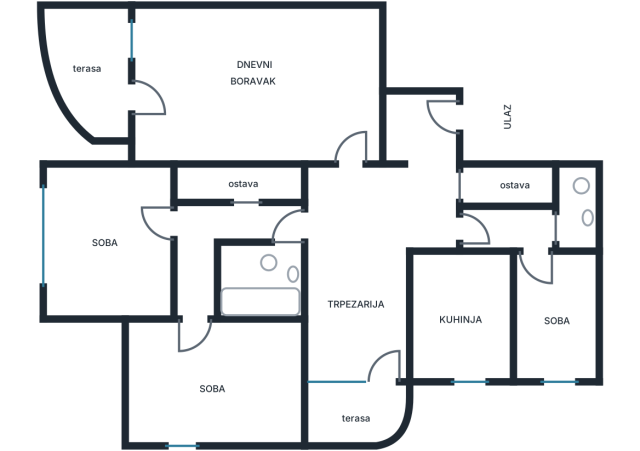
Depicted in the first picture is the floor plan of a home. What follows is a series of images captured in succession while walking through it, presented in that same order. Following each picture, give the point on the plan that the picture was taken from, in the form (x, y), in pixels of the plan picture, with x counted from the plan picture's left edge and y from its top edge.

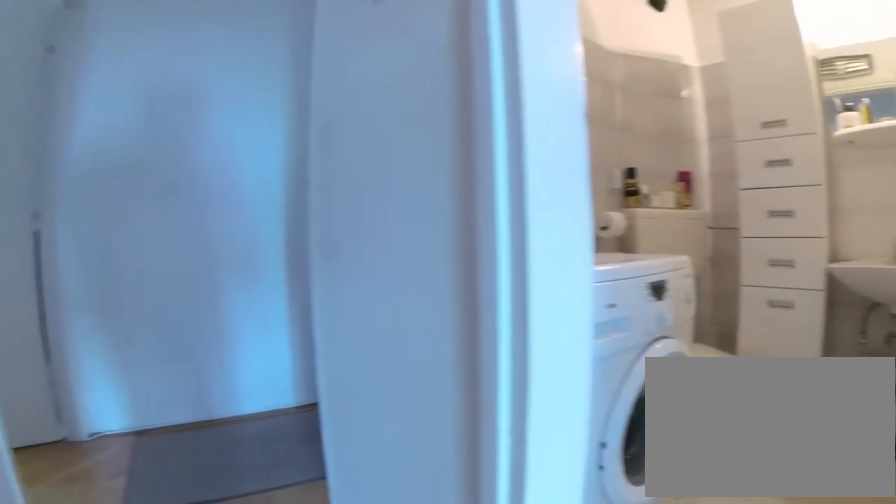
(194, 301)
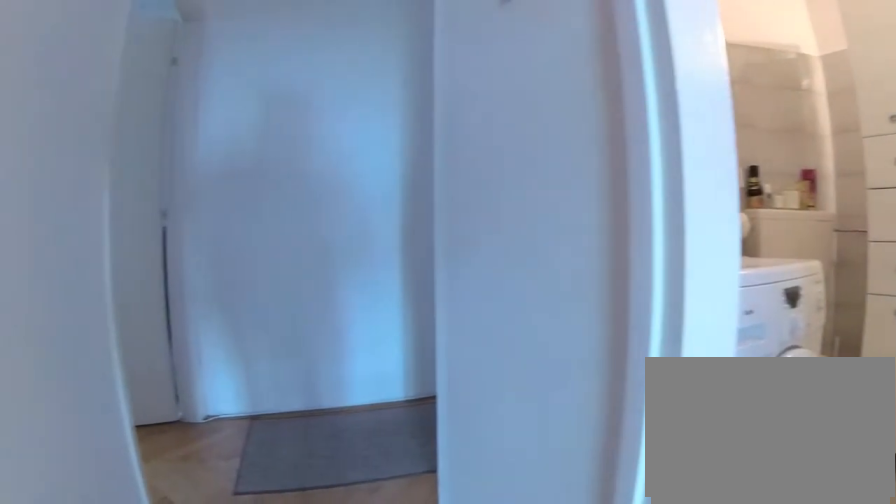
(193, 303)
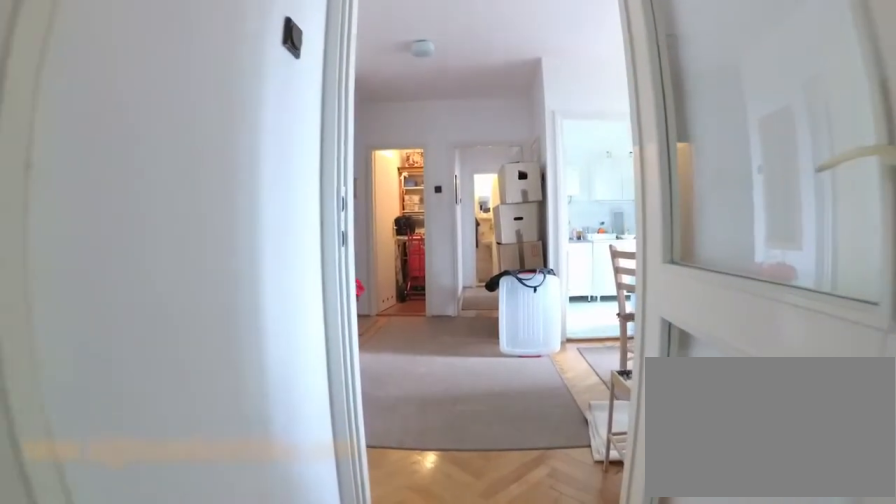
(223, 225)
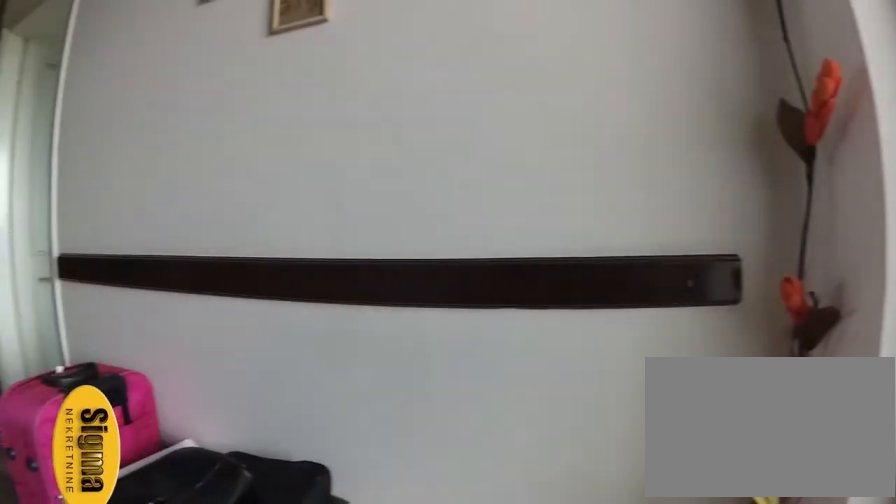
(354, 348)
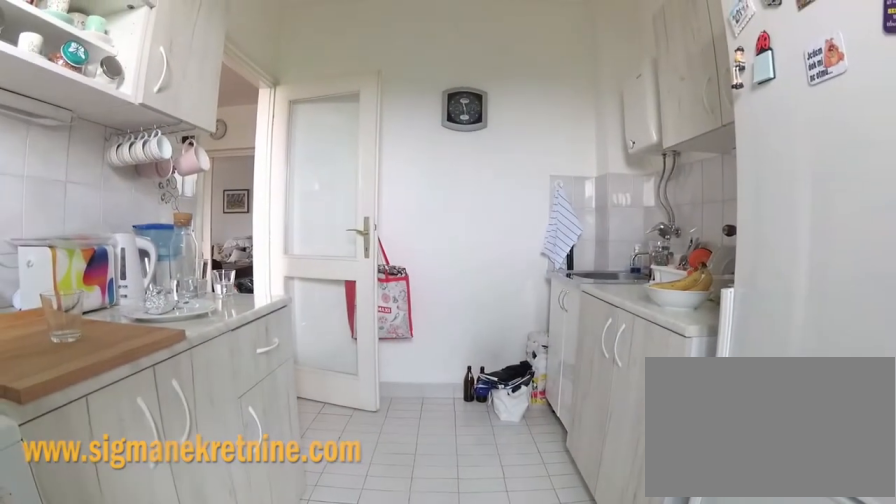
(457, 382)
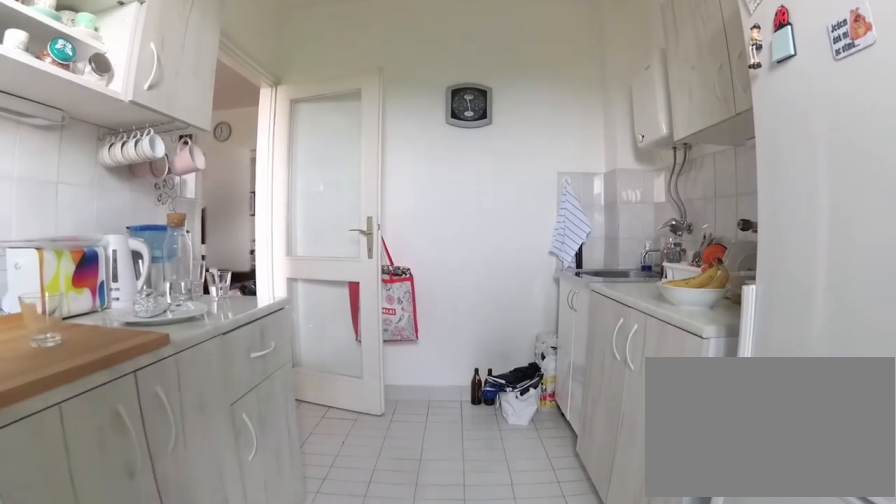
(465, 384)
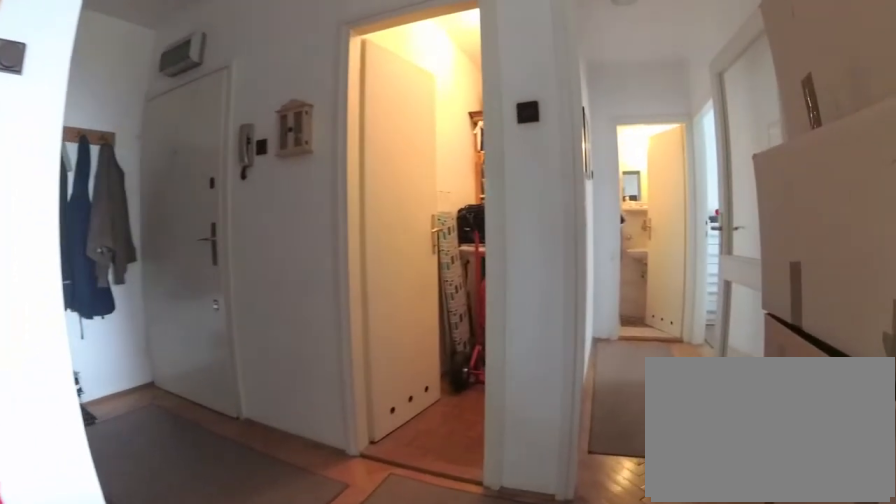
(365, 231)
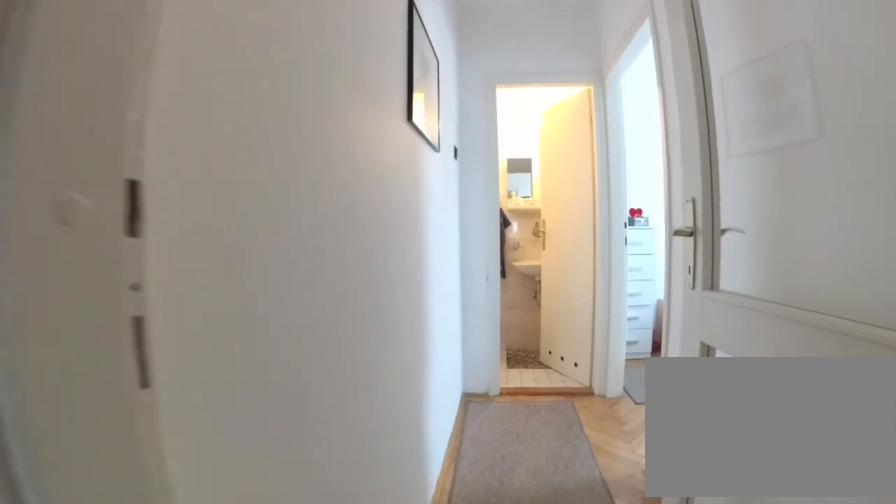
(426, 230)
